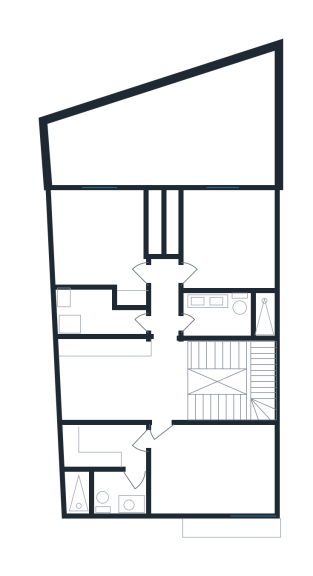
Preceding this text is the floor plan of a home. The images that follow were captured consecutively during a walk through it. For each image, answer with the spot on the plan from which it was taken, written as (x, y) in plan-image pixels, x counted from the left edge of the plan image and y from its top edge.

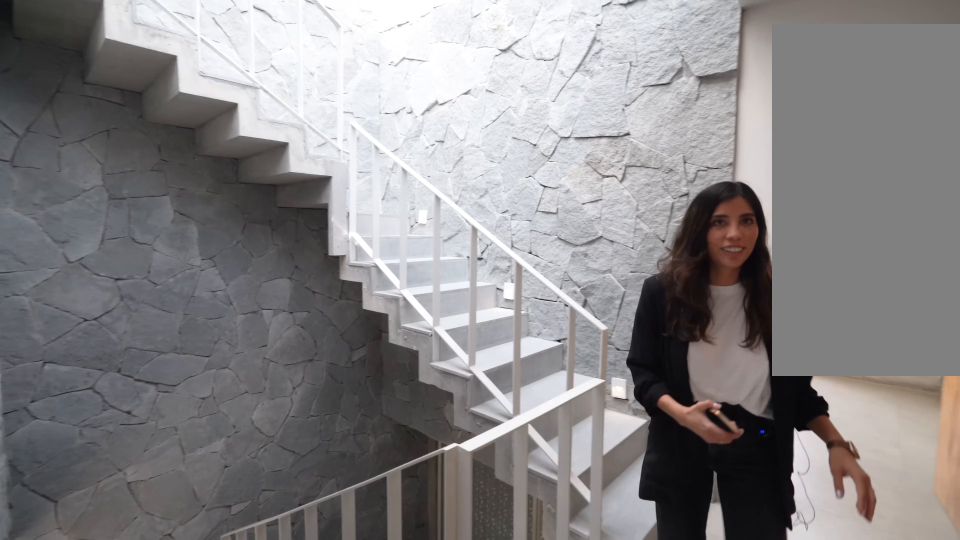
(159, 337)
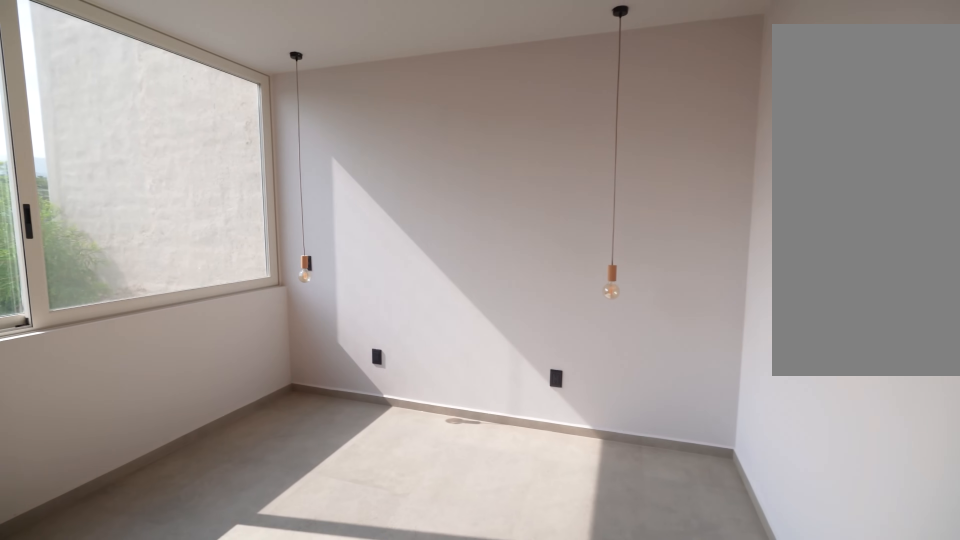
(165, 296)
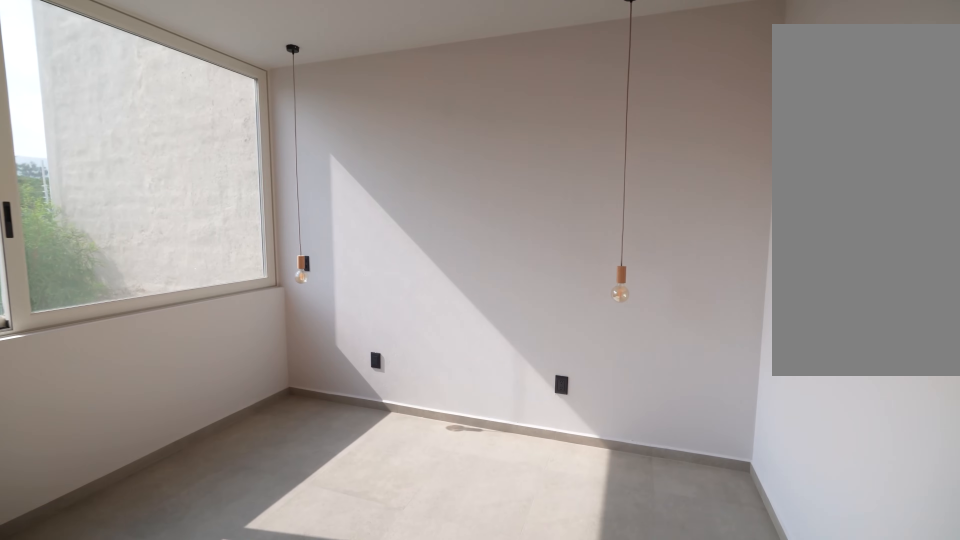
(169, 290)
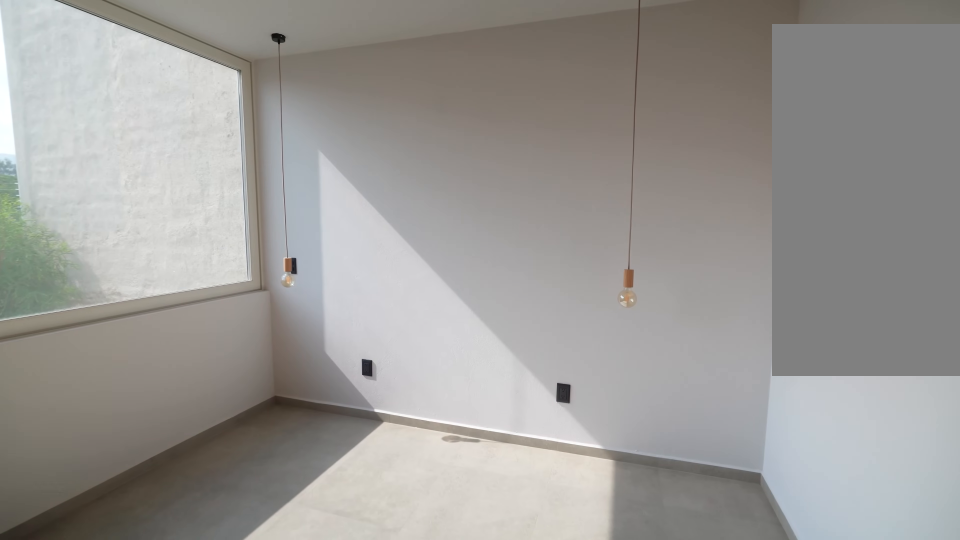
(172, 278)
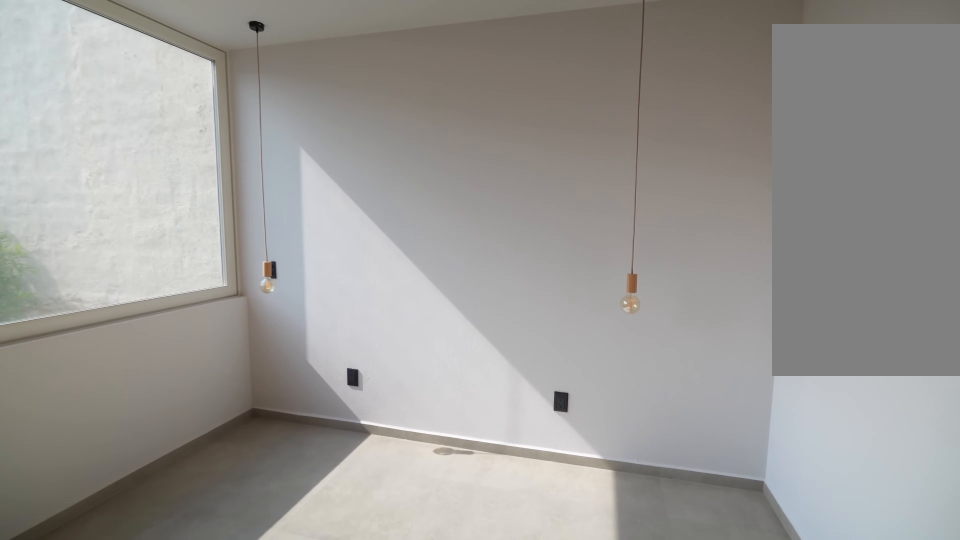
(177, 277)
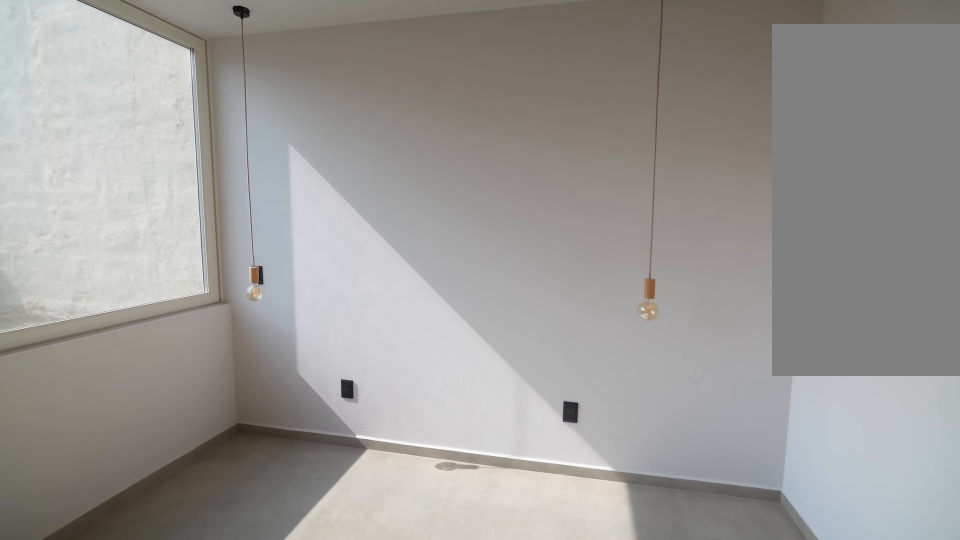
(179, 277)
